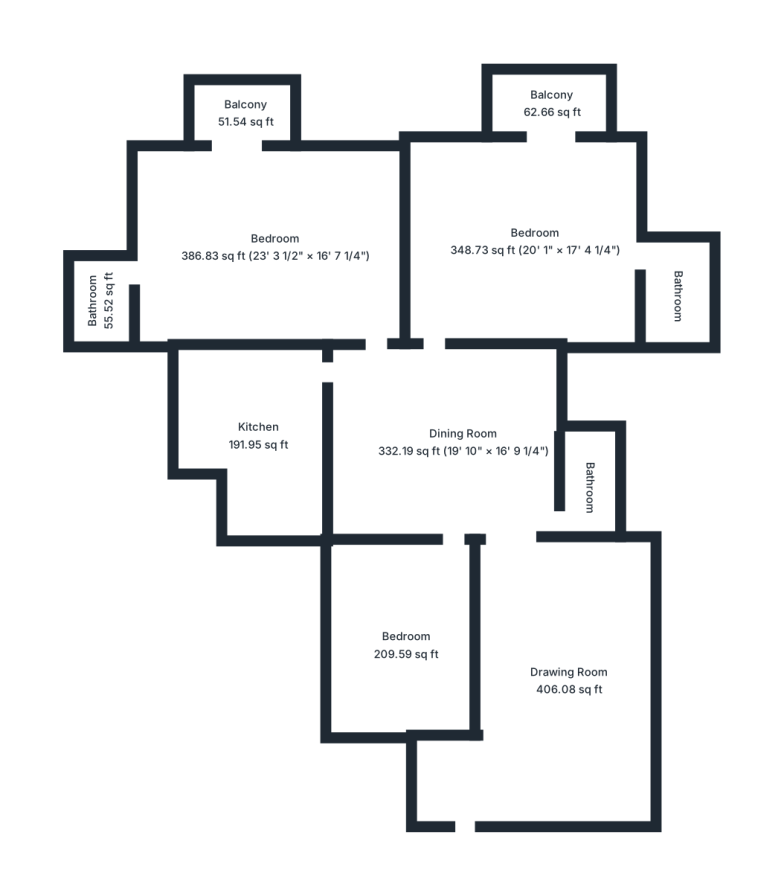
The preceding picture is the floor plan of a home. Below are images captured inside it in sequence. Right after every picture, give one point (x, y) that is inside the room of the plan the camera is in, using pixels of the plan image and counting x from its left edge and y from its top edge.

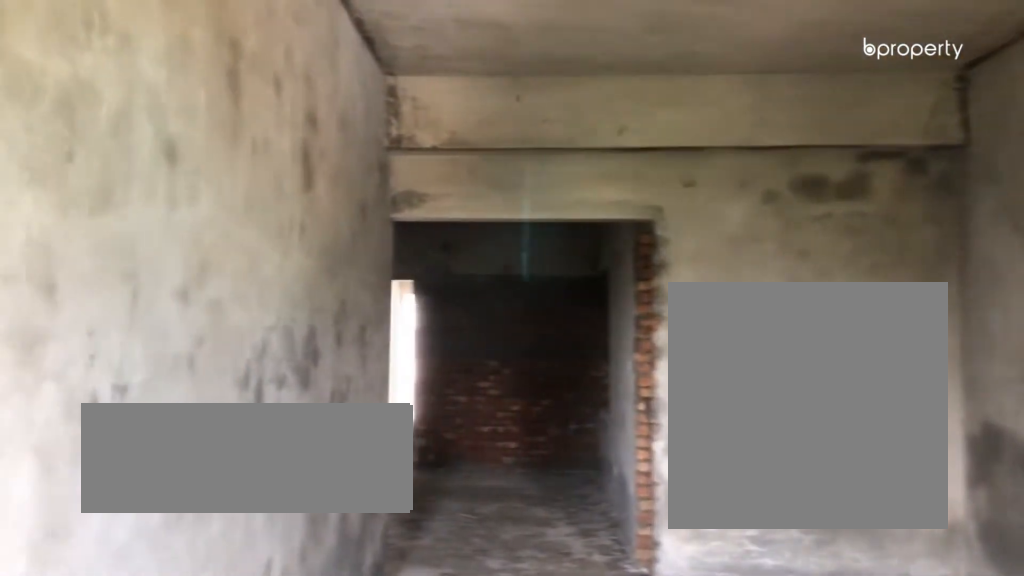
(563, 691)
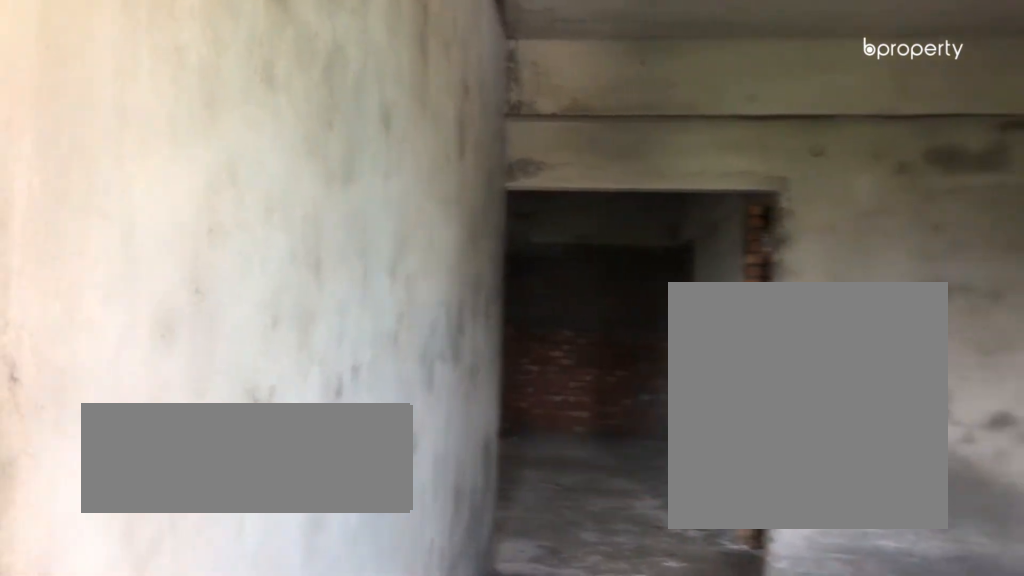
(565, 689)
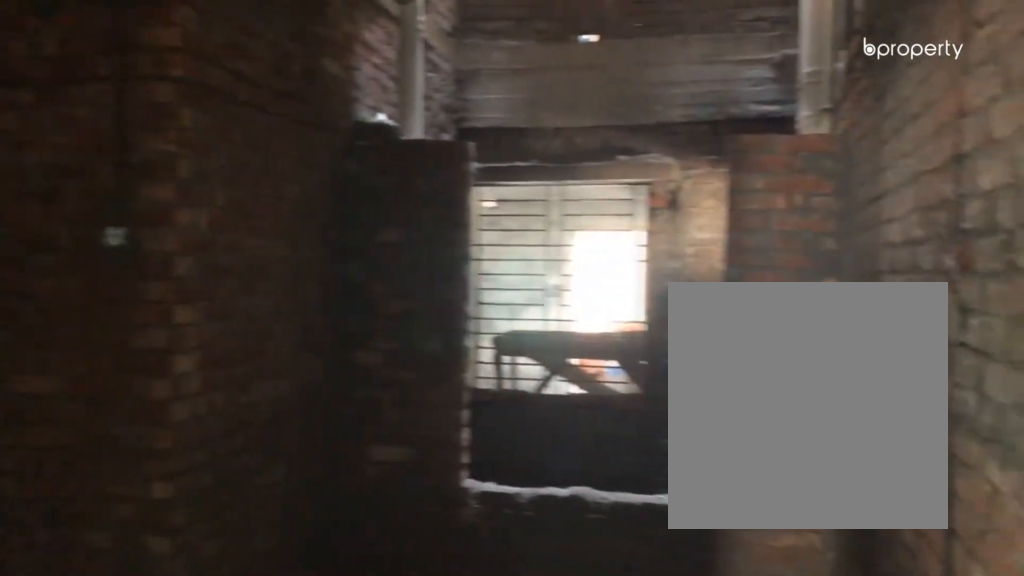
(263, 434)
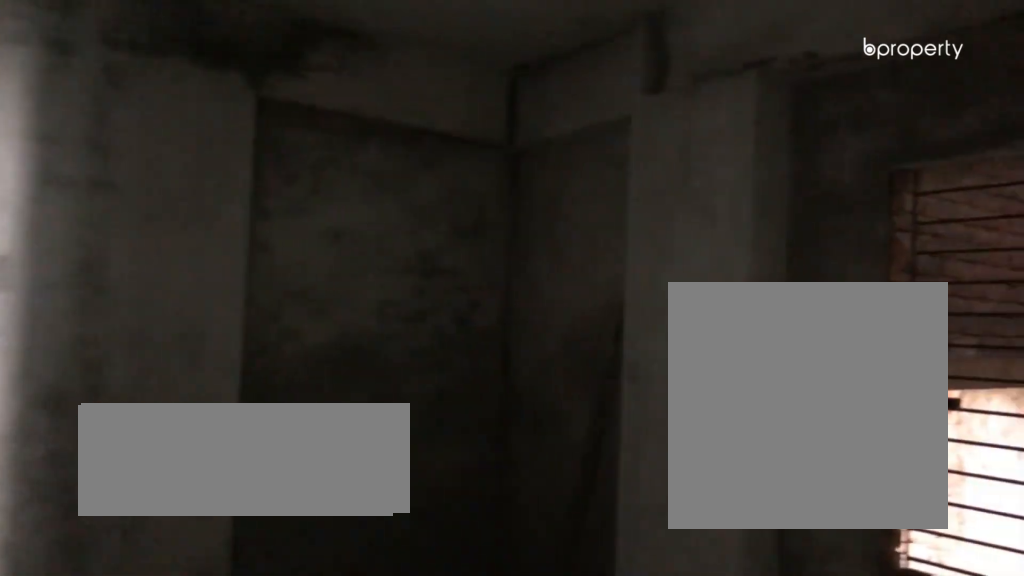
(409, 648)
